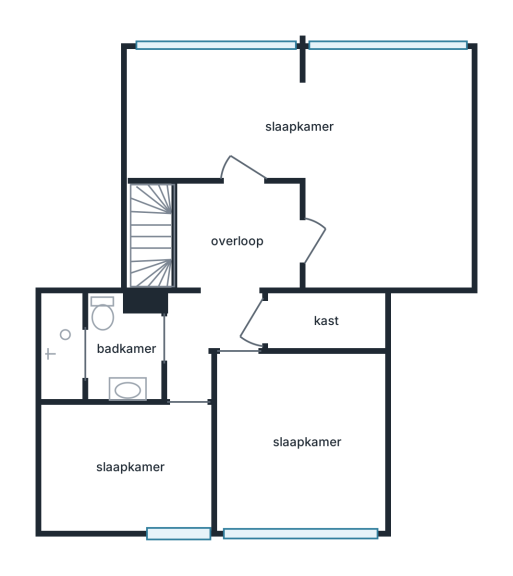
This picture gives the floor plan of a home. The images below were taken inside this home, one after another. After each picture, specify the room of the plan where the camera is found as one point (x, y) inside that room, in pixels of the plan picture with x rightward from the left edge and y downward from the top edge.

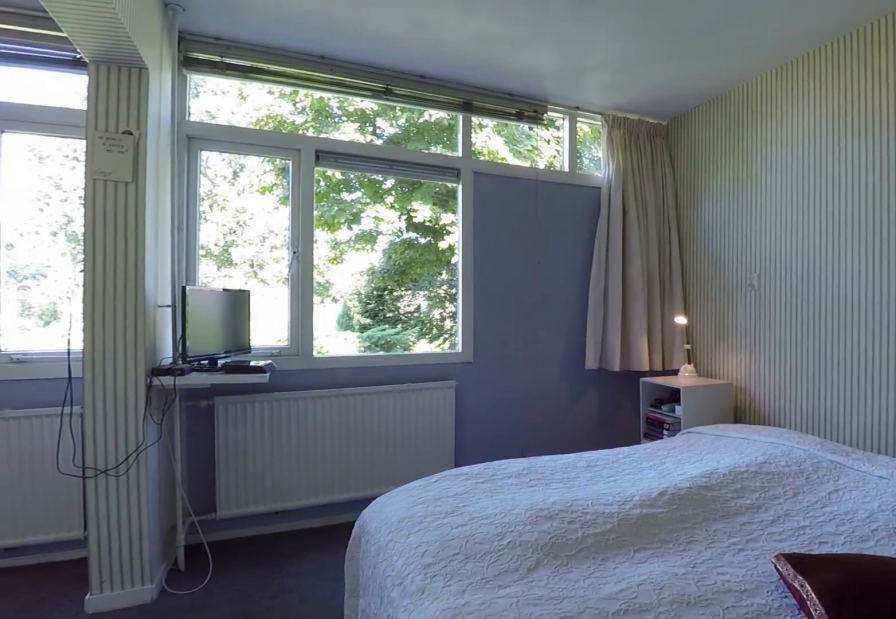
(321, 142)
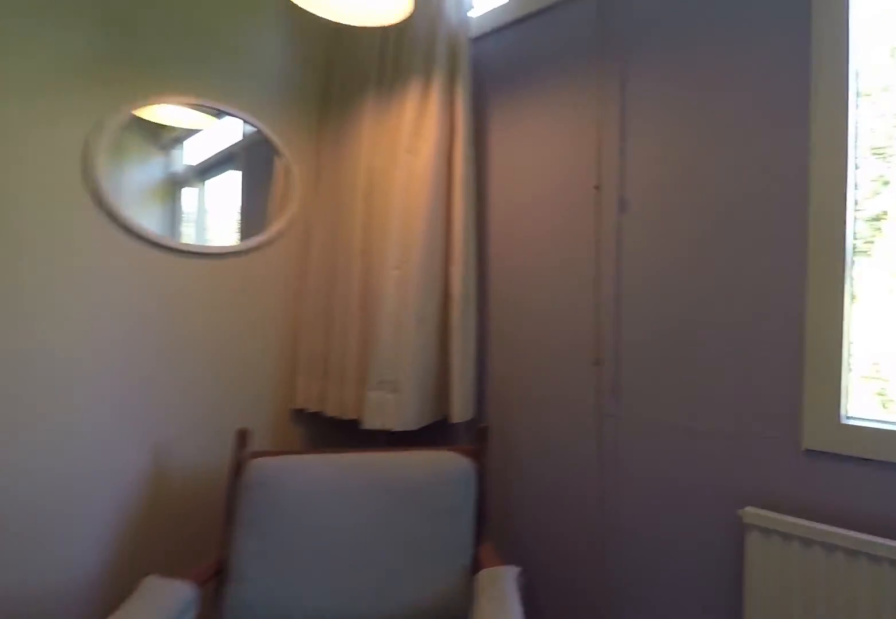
(321, 142)
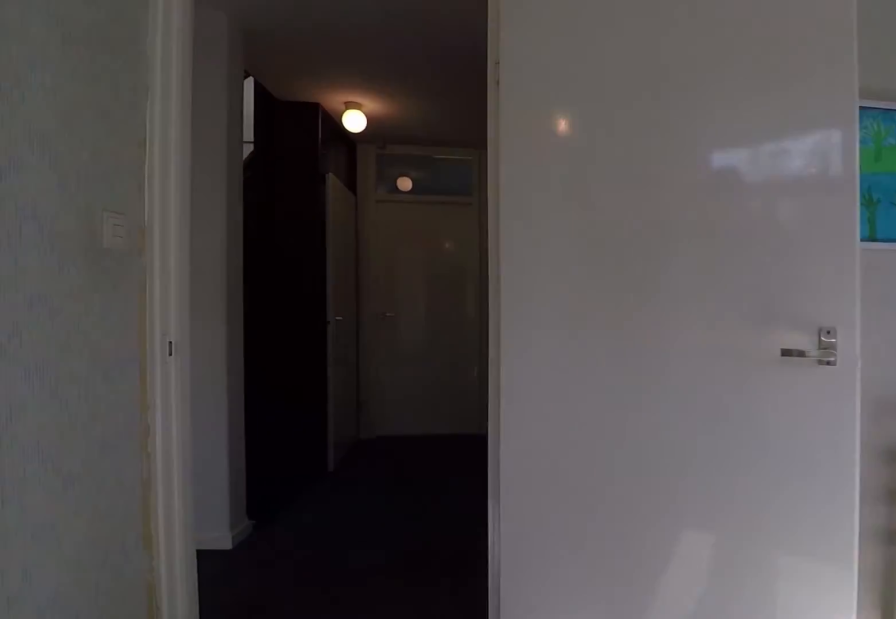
(297, 439)
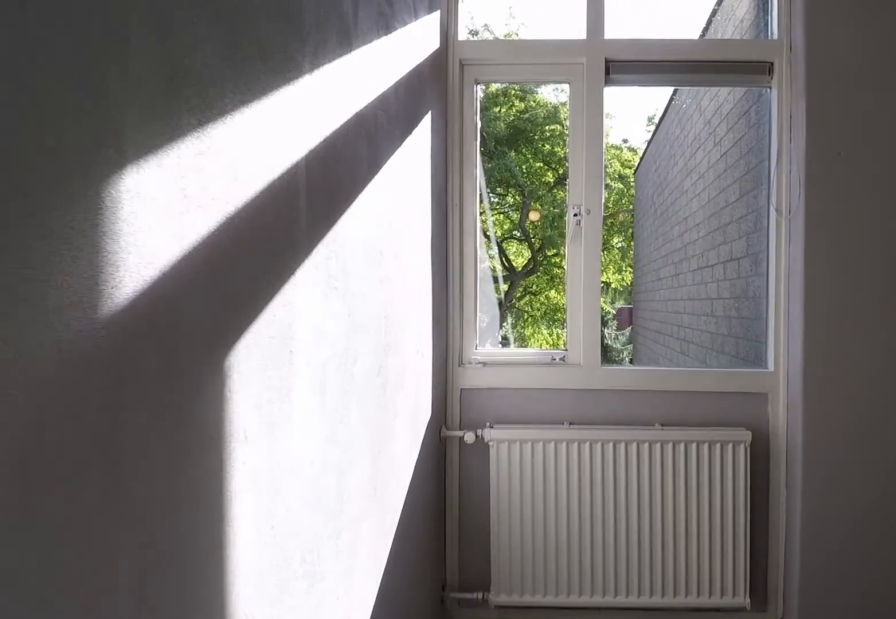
(127, 466)
